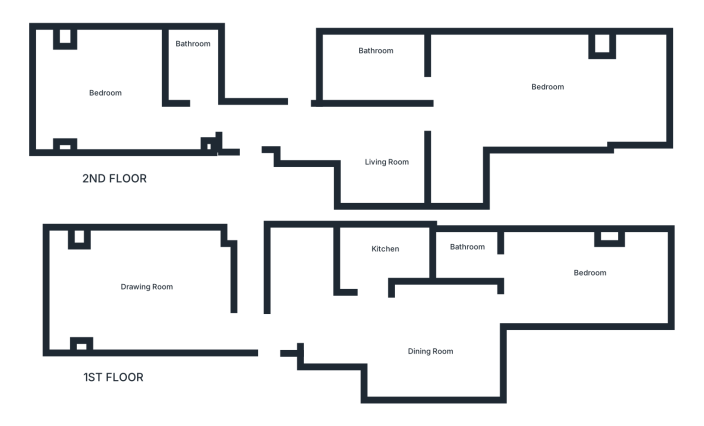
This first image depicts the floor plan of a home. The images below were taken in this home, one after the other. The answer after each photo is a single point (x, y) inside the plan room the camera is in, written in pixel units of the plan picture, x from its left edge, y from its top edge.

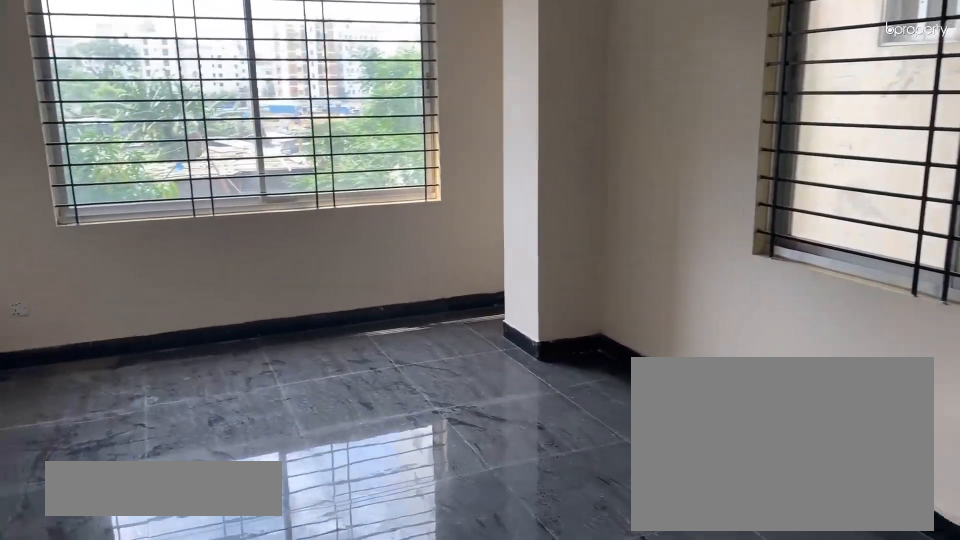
(128, 291)
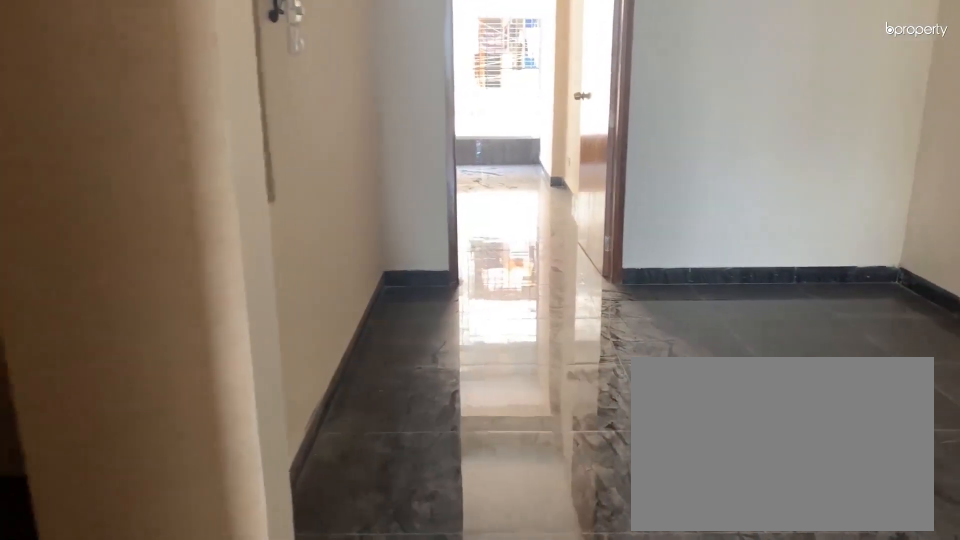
(423, 340)
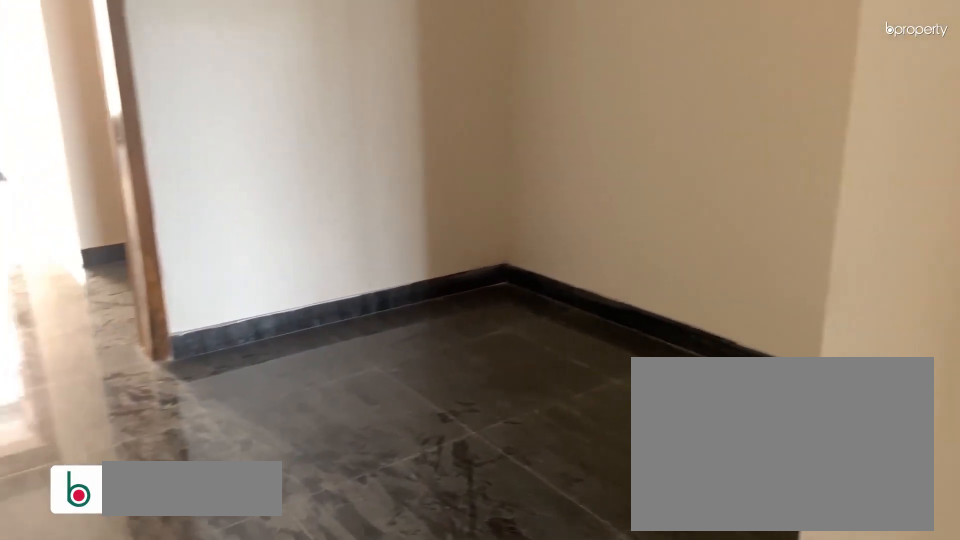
(342, 132)
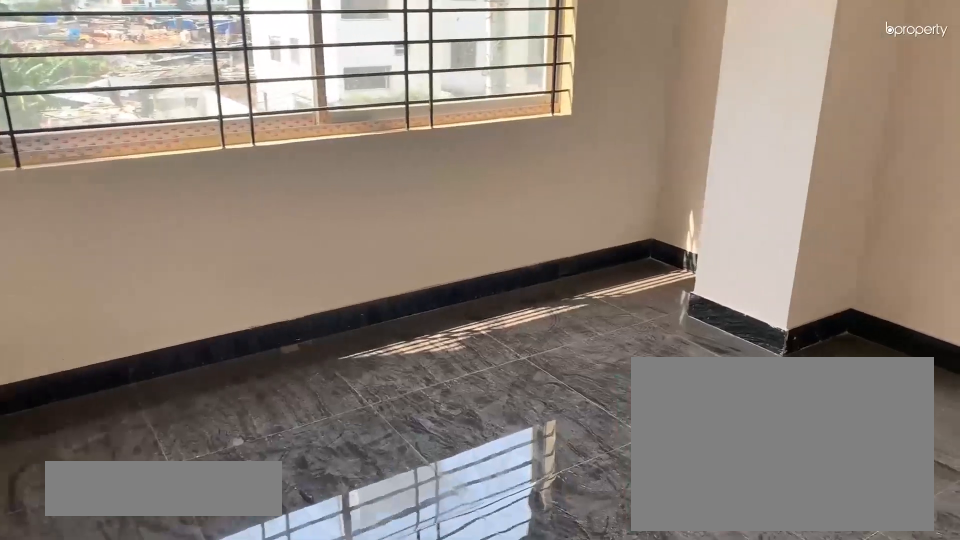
(108, 86)
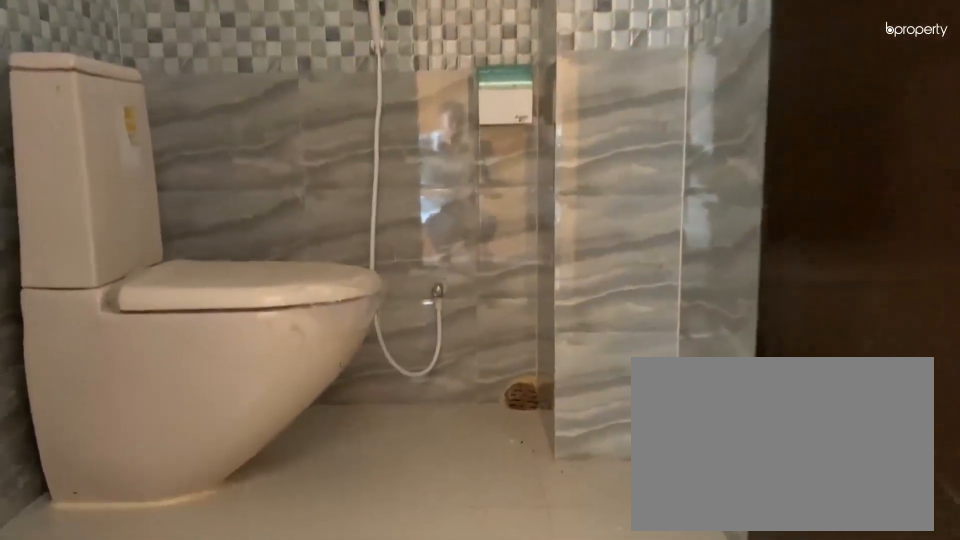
(198, 71)
